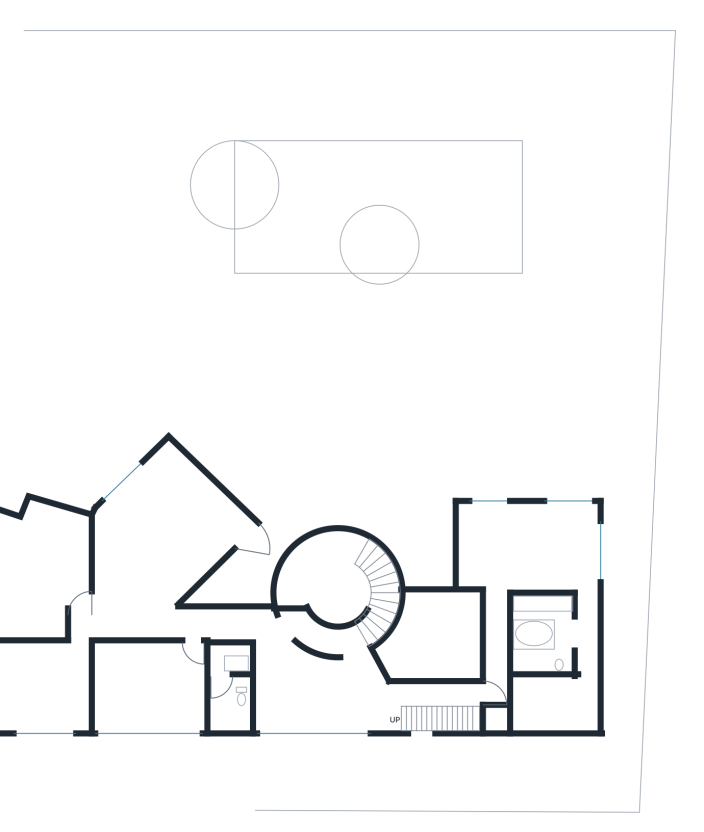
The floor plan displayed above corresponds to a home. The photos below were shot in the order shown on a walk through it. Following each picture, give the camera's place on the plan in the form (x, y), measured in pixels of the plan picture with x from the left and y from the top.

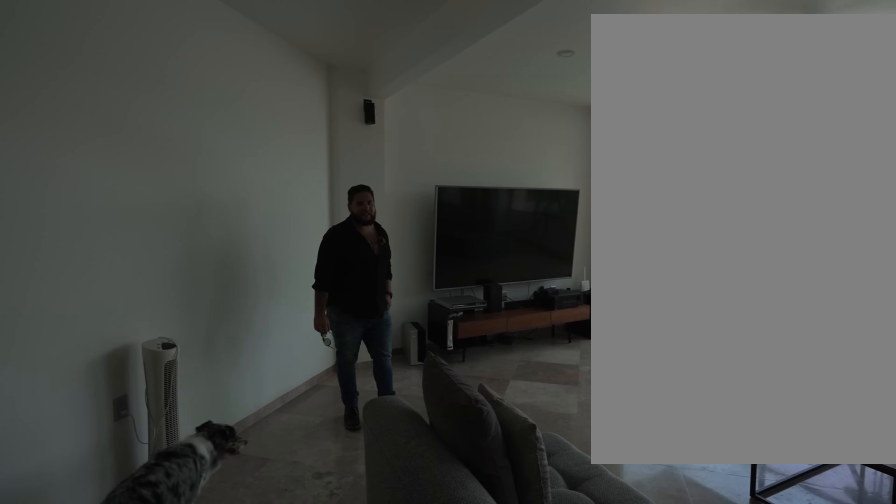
(154, 620)
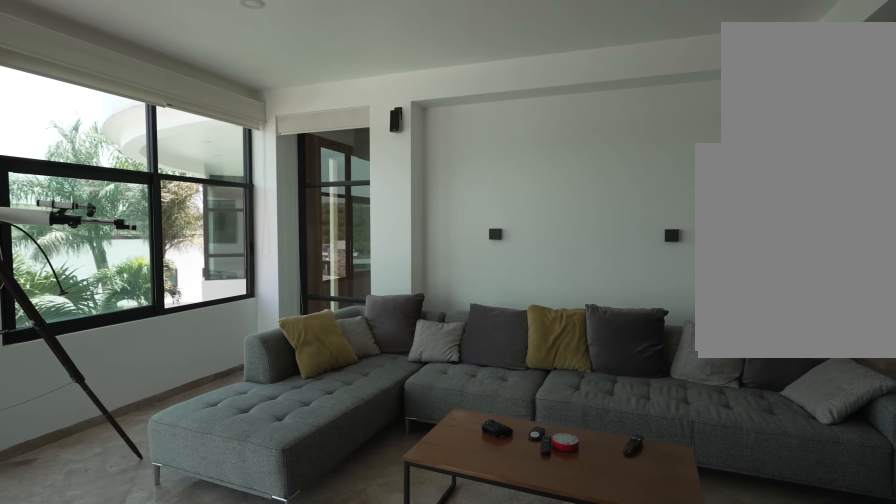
(145, 556)
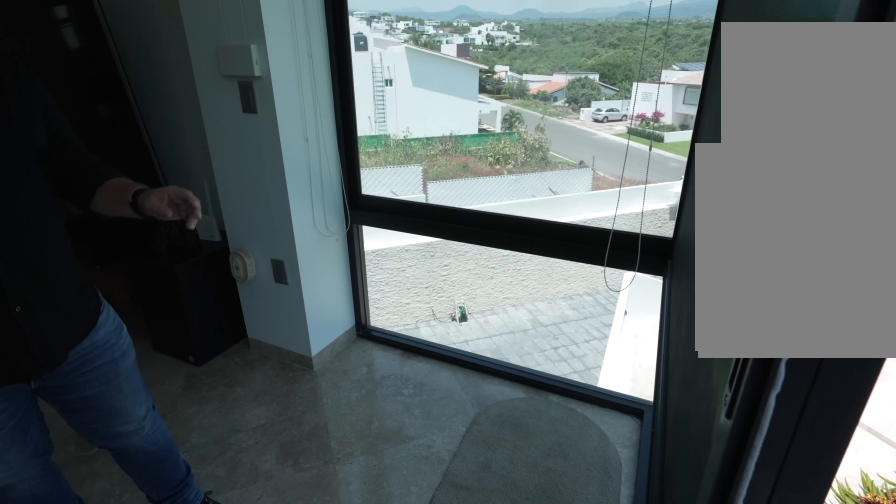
(169, 472)
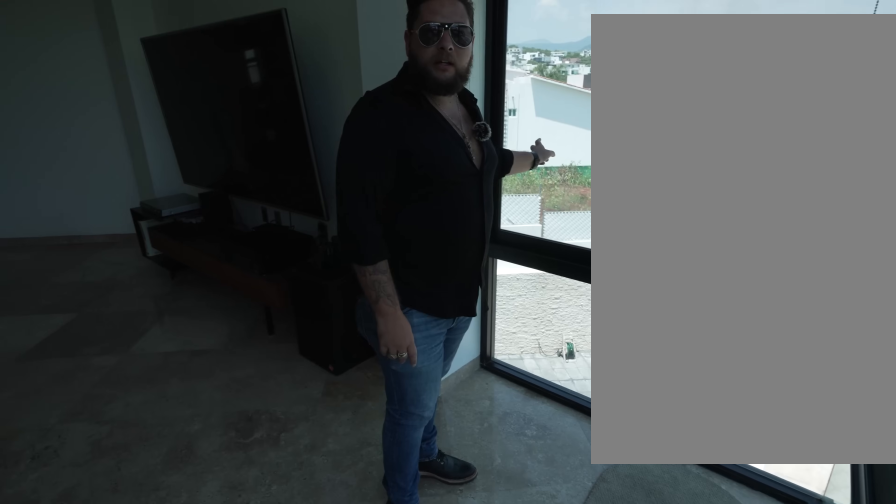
(169, 472)
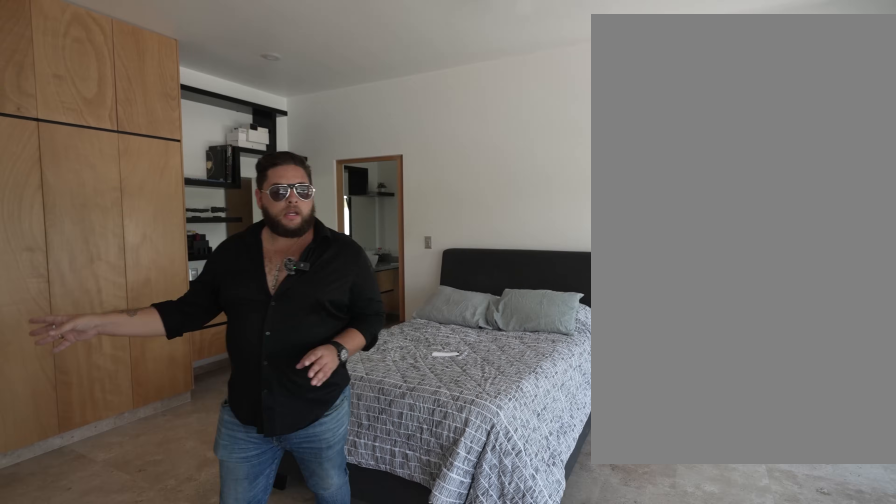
(57, 570)
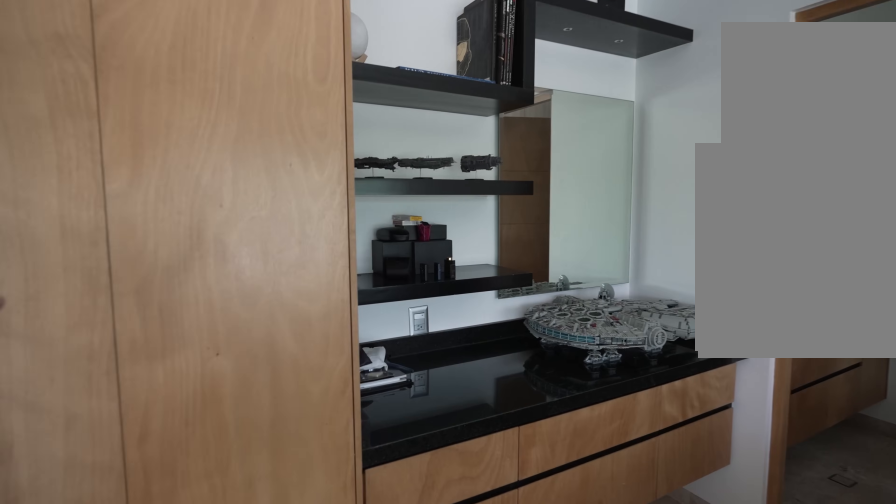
(45, 565)
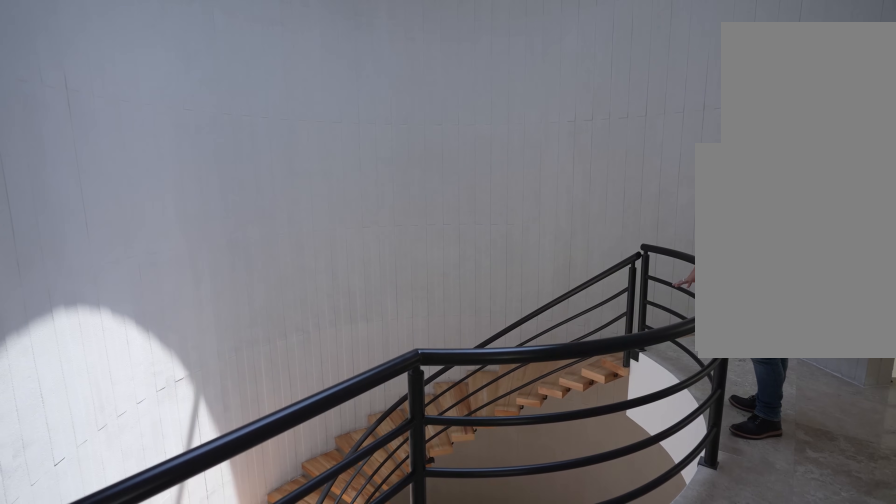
(295, 627)
